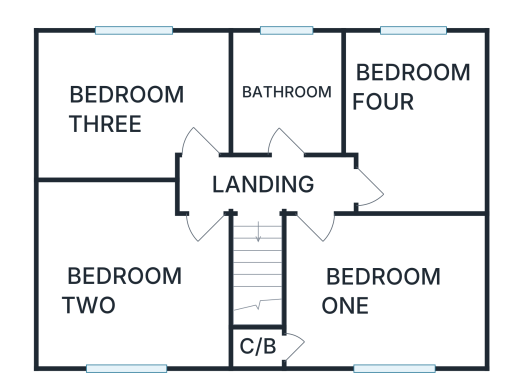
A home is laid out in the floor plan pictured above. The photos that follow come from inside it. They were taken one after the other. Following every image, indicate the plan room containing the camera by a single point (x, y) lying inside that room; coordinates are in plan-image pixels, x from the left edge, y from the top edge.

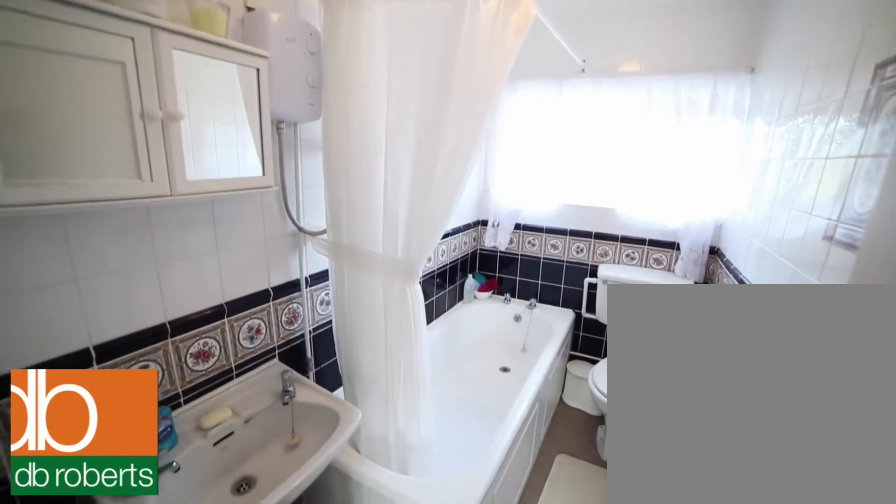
(287, 91)
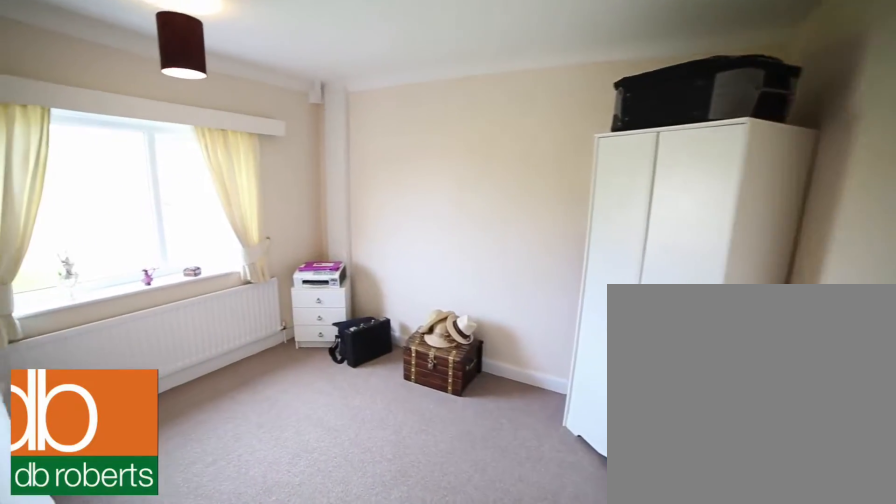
(418, 122)
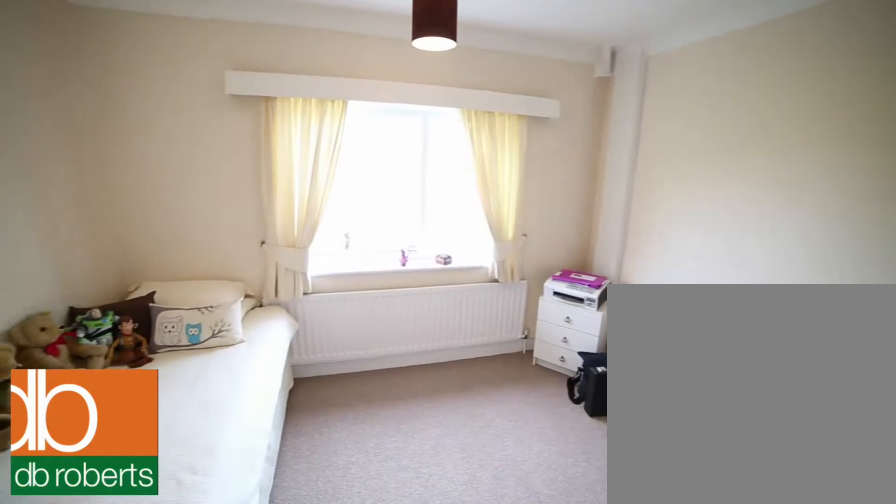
(418, 122)
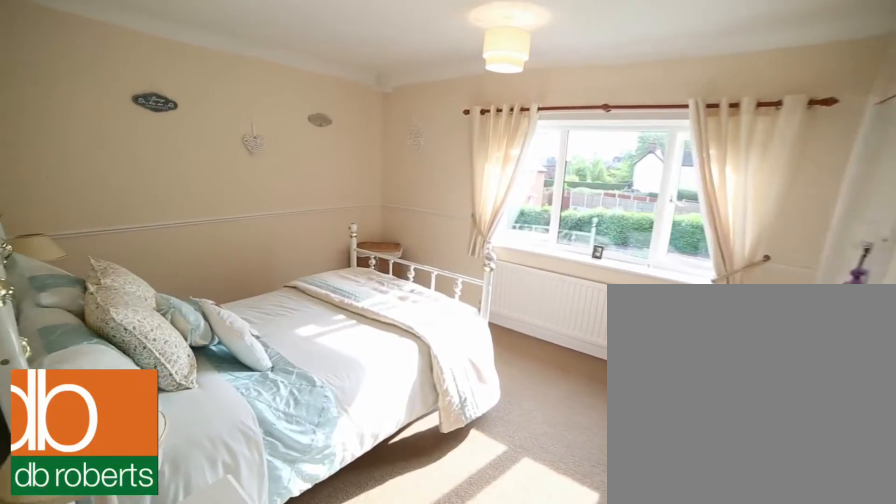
(385, 290)
